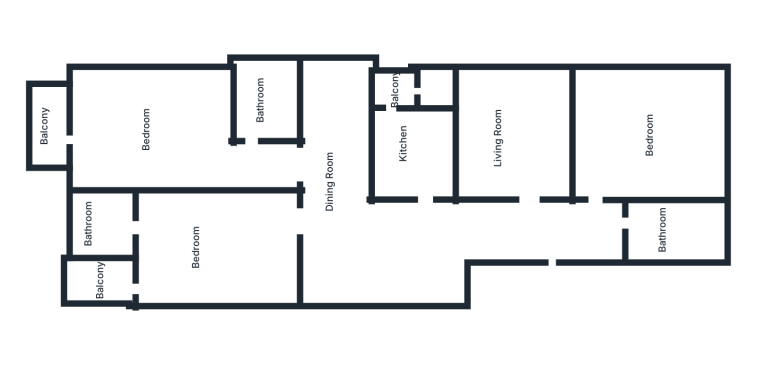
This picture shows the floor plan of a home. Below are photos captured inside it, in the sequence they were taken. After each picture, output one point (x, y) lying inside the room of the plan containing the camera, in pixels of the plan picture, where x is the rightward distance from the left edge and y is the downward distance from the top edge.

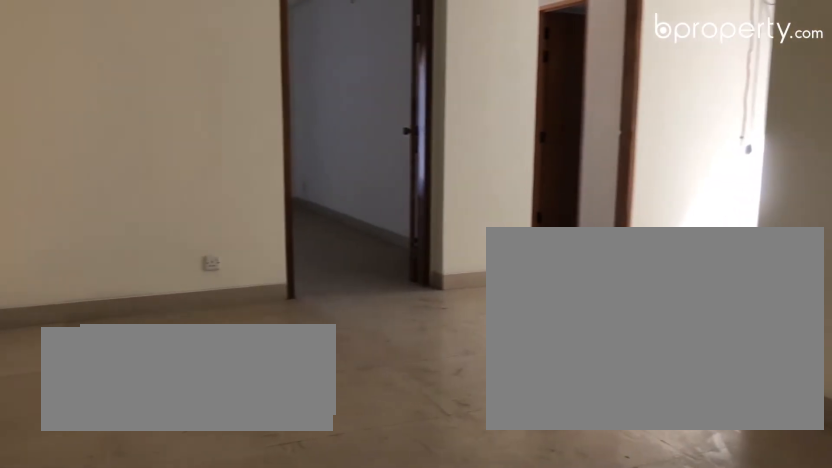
(354, 257)
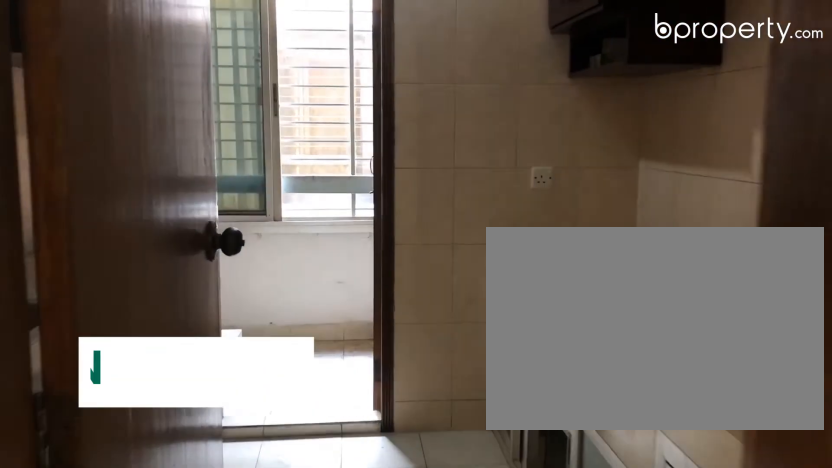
(419, 145)
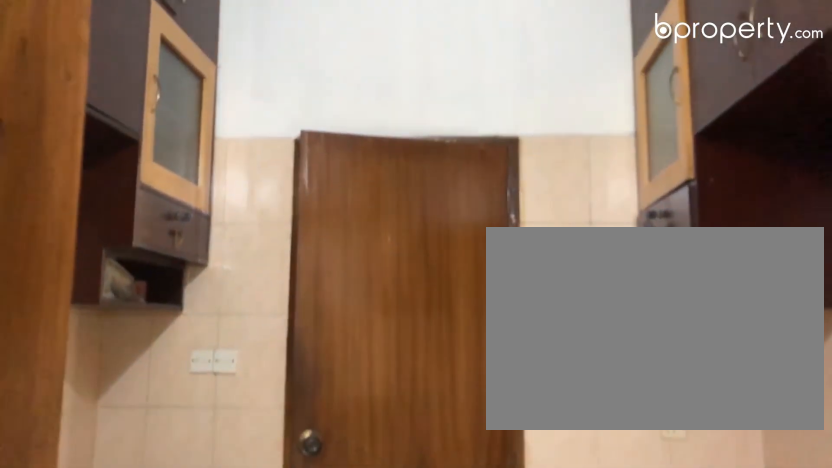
(426, 142)
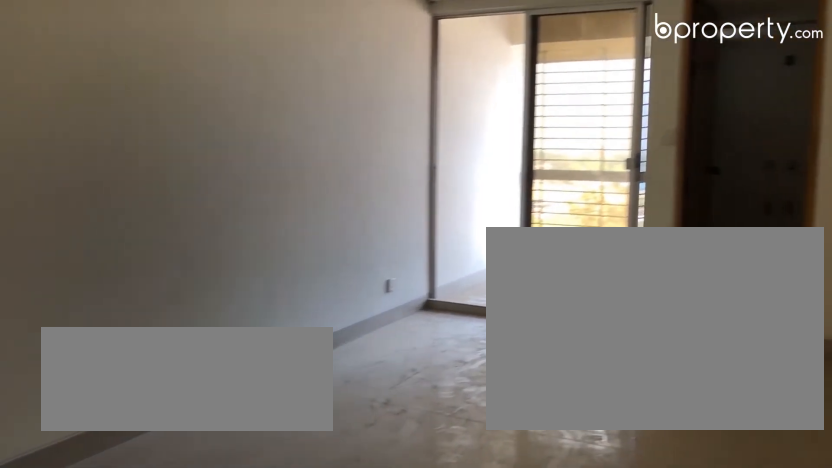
(232, 240)
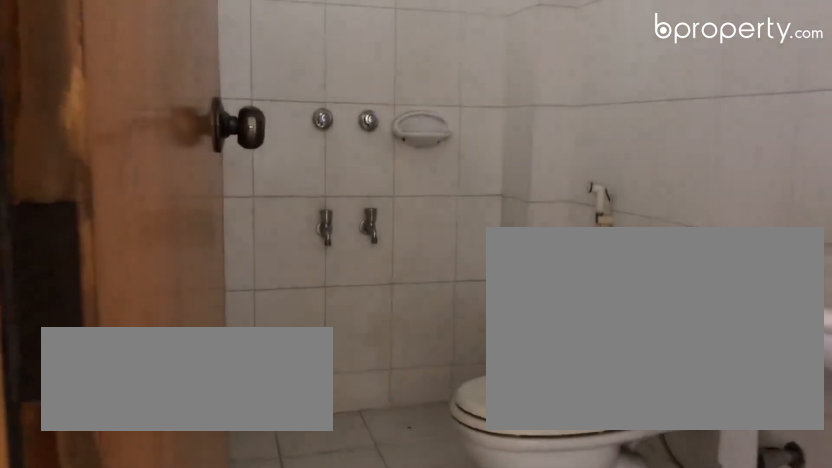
(102, 225)
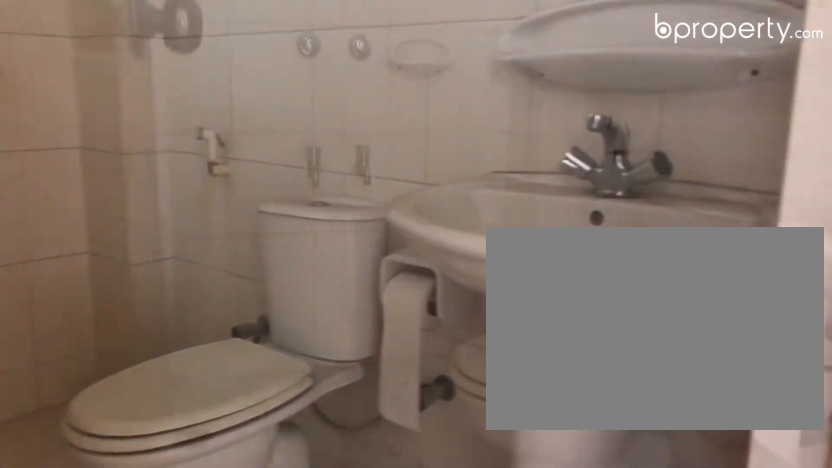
(102, 225)
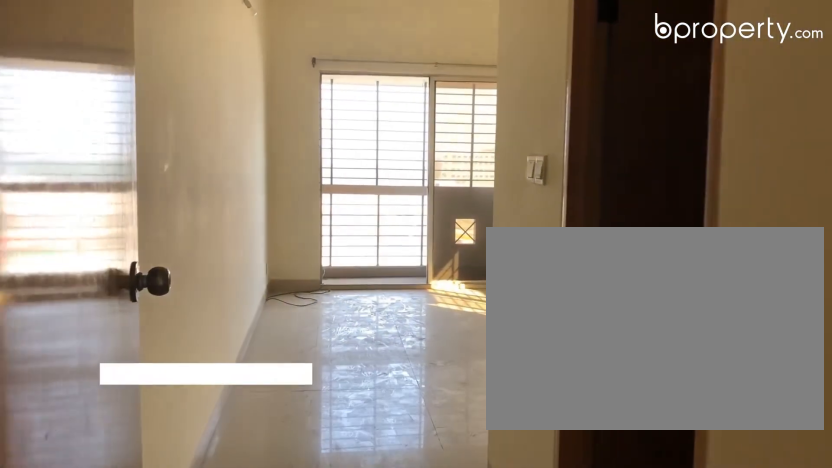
(279, 173)
